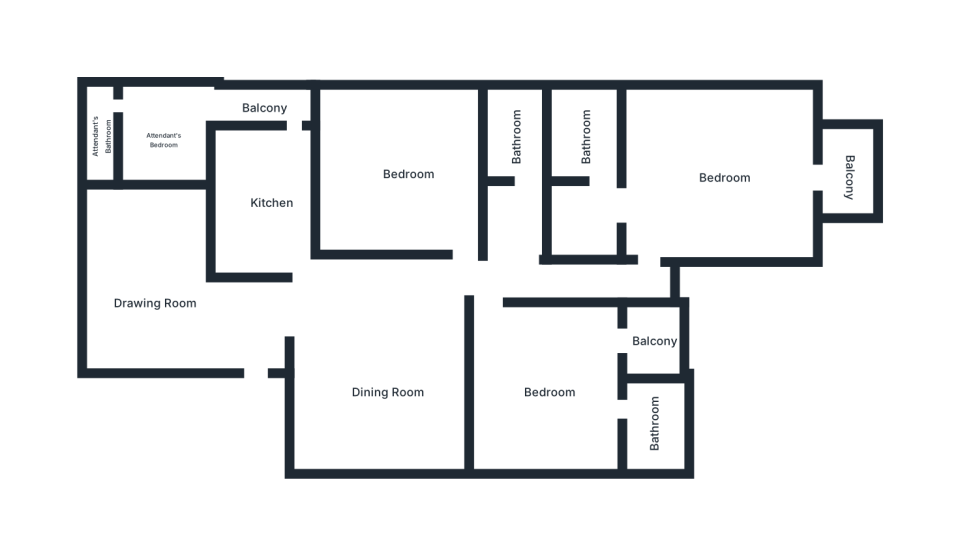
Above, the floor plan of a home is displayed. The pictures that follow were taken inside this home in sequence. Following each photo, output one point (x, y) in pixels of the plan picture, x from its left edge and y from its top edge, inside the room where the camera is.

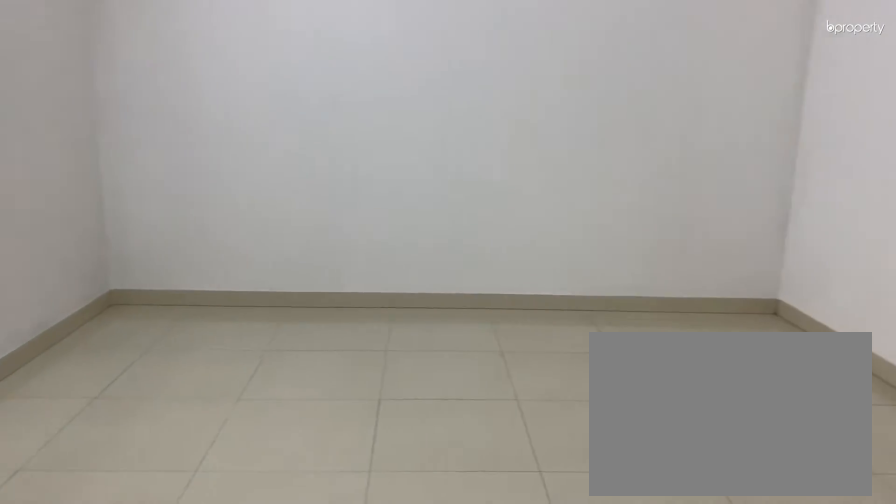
(388, 396)
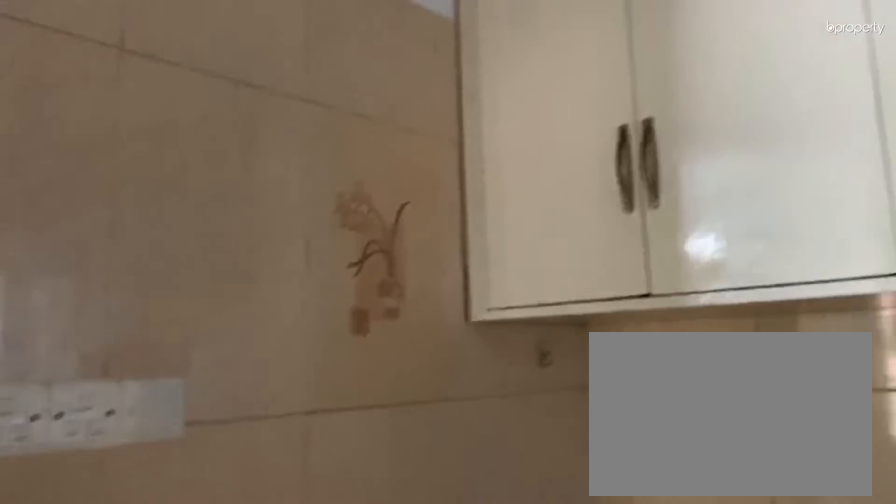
(272, 202)
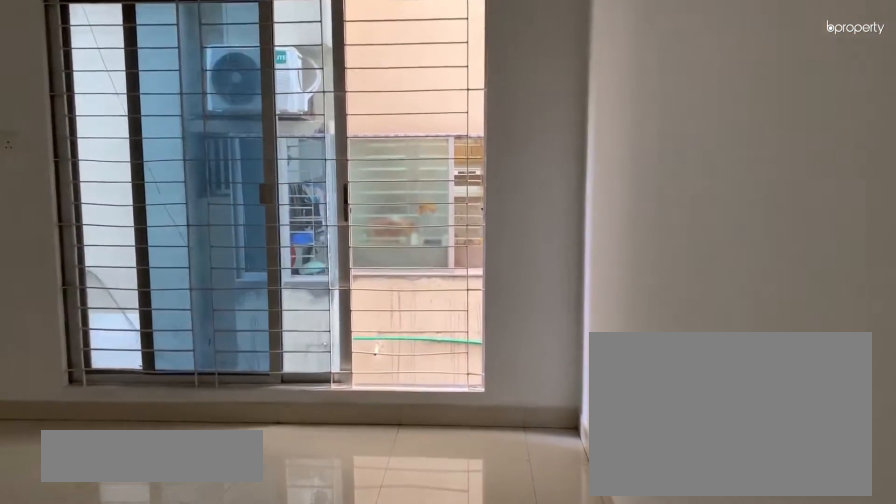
(410, 174)
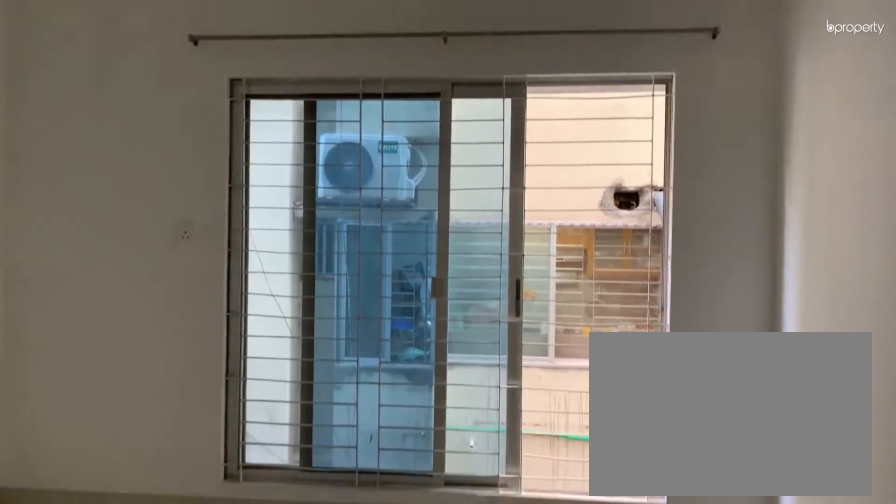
(410, 173)
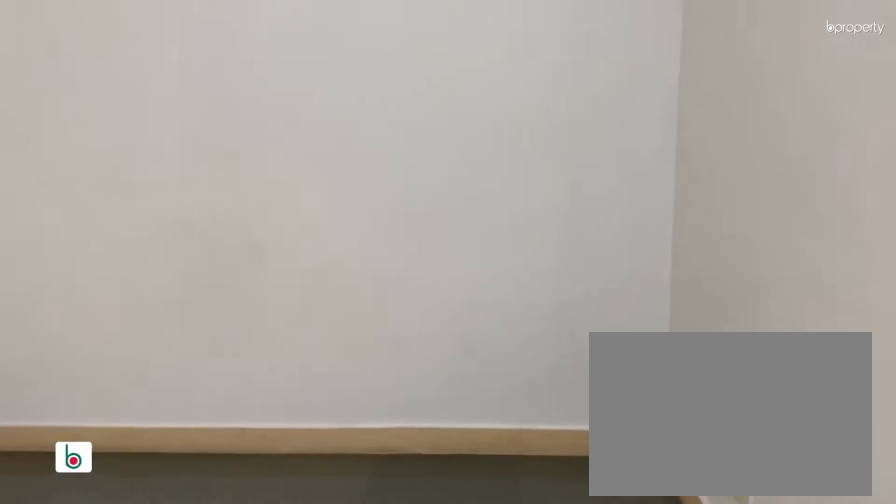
(550, 392)
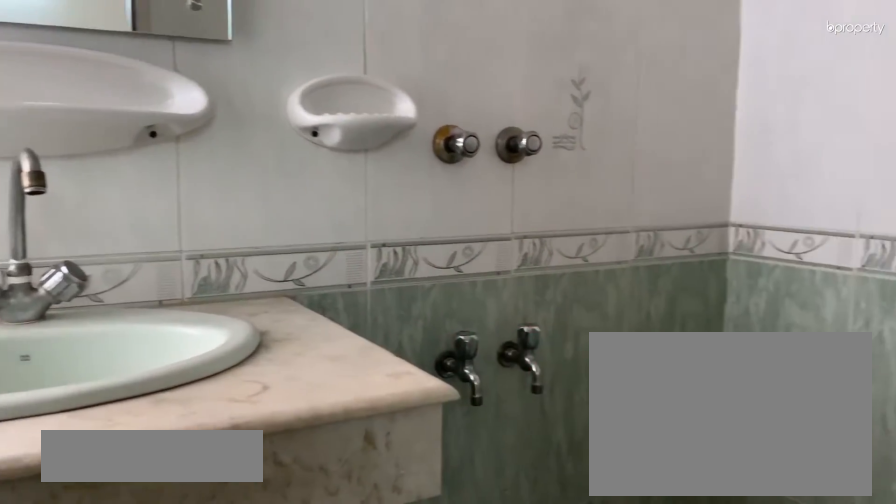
(651, 421)
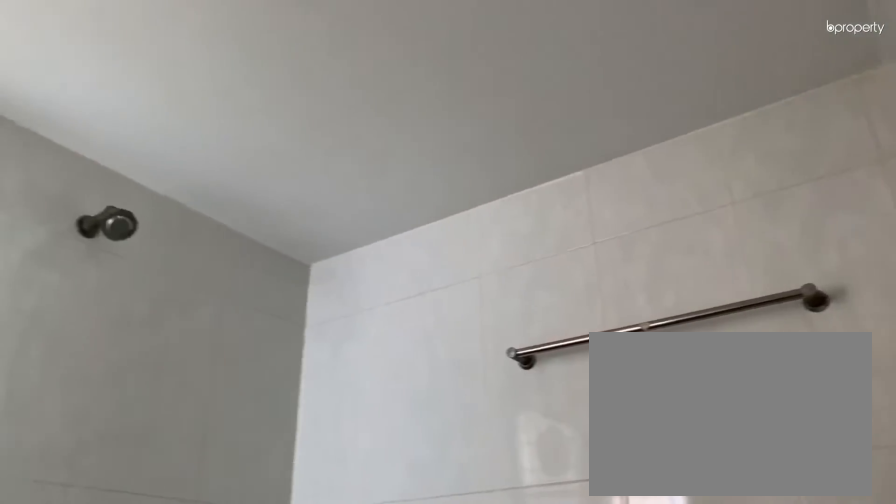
(651, 421)
